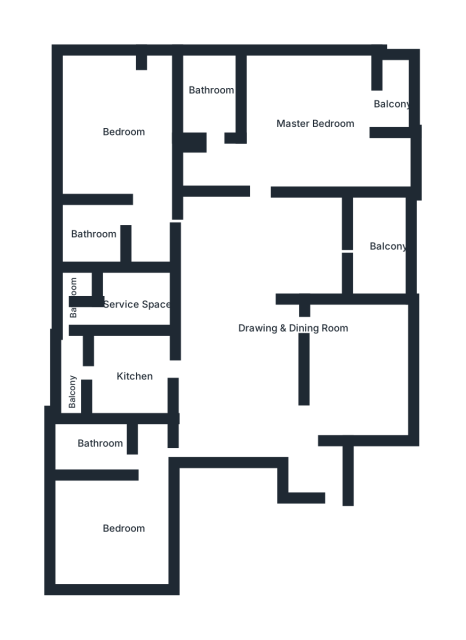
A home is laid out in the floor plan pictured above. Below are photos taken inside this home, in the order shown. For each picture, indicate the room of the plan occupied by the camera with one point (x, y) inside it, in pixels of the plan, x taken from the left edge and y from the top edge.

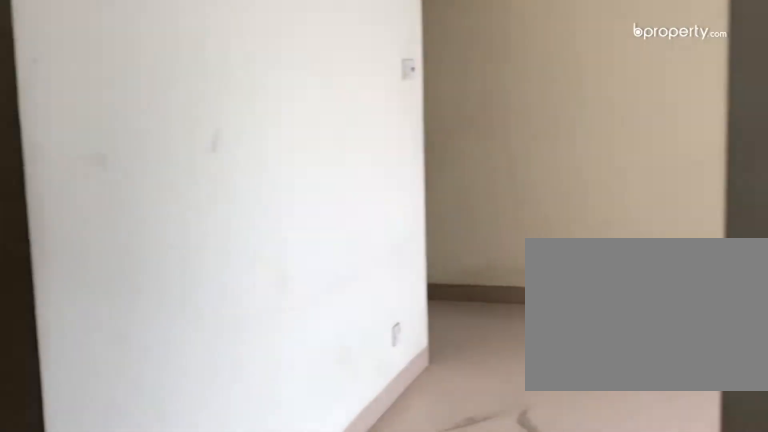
(278, 420)
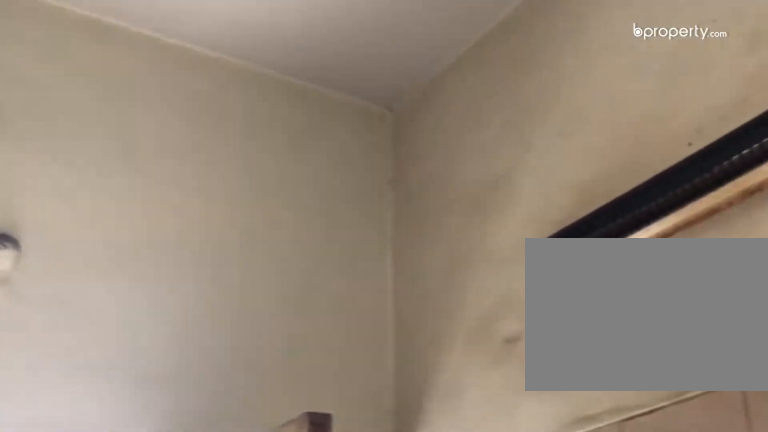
(122, 377)
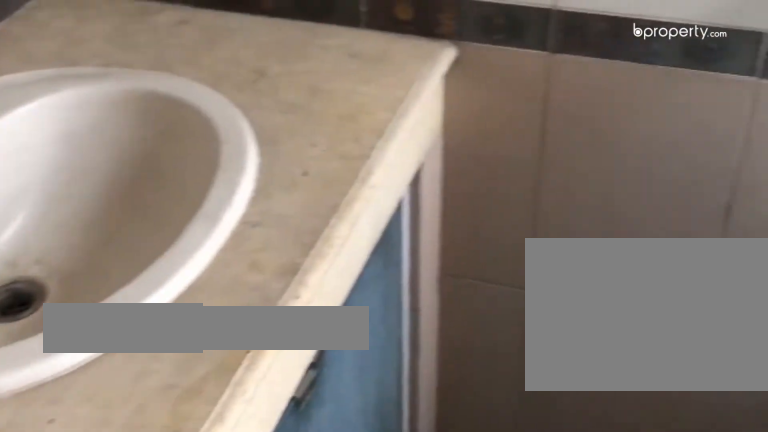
(94, 230)
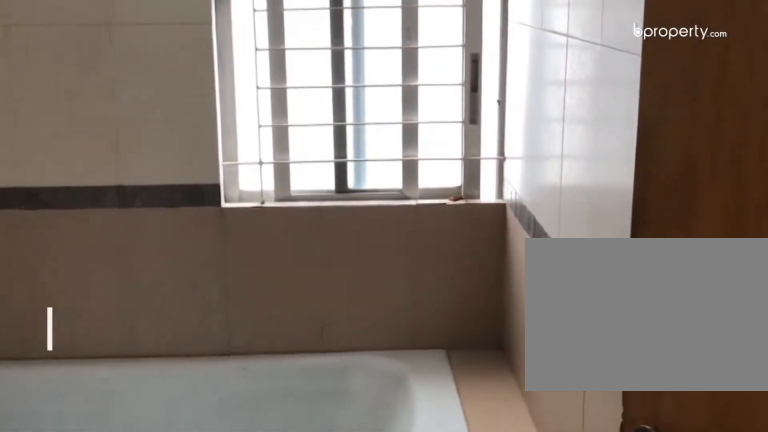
(215, 94)
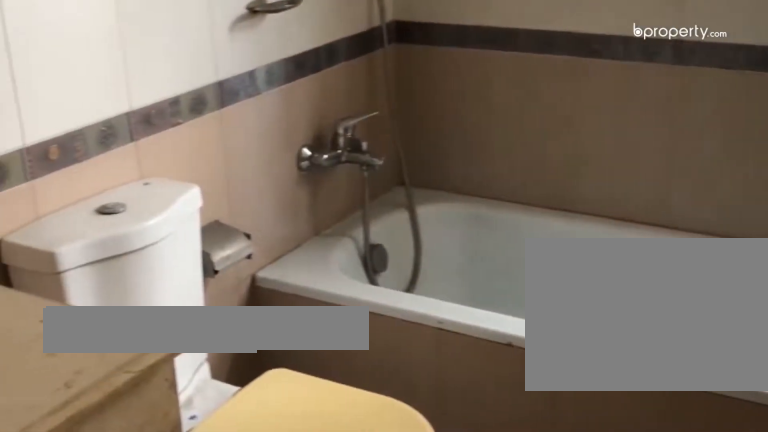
(215, 94)
